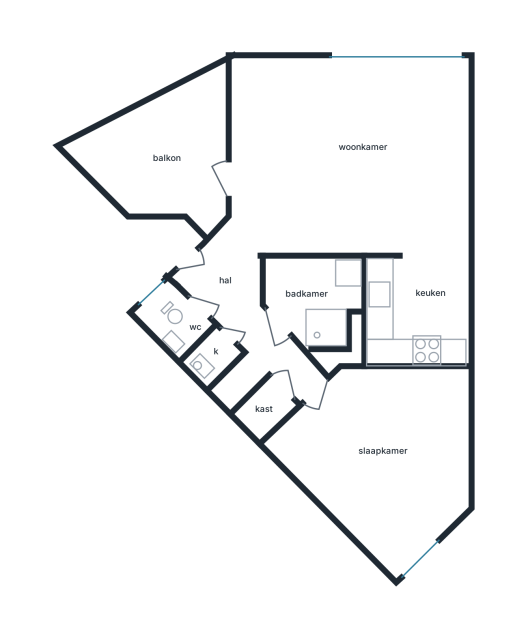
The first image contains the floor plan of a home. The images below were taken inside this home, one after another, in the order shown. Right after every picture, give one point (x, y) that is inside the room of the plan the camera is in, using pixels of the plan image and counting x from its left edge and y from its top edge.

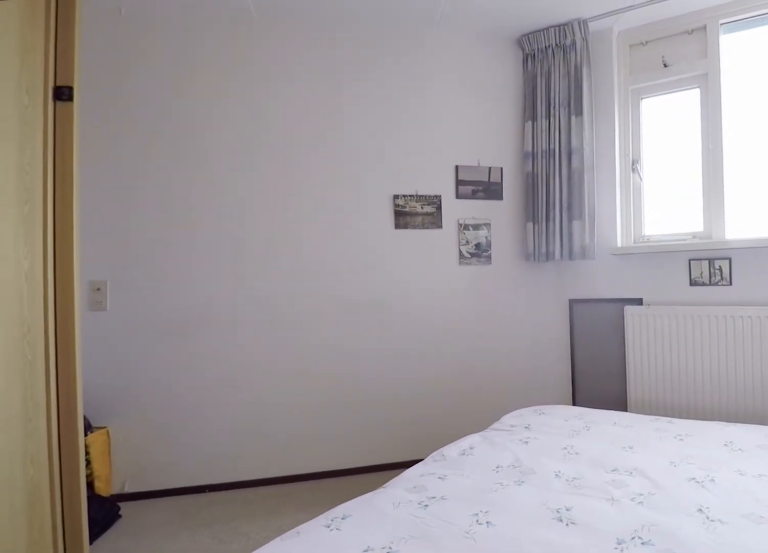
(383, 454)
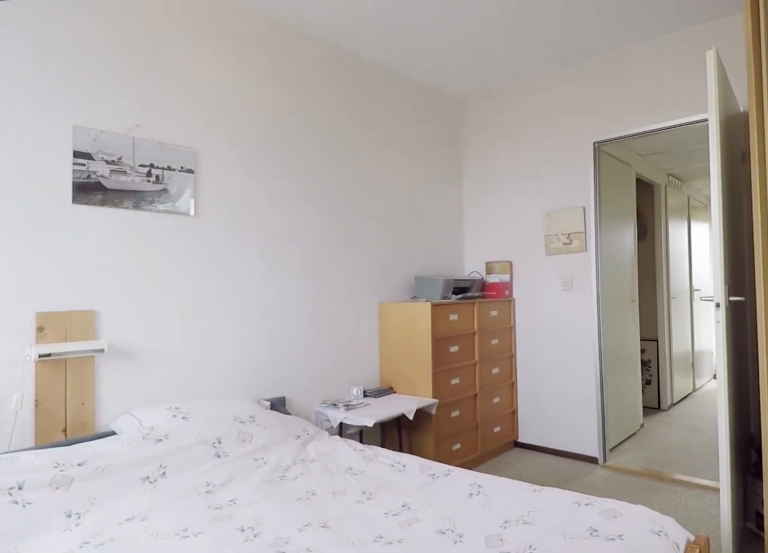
(383, 454)
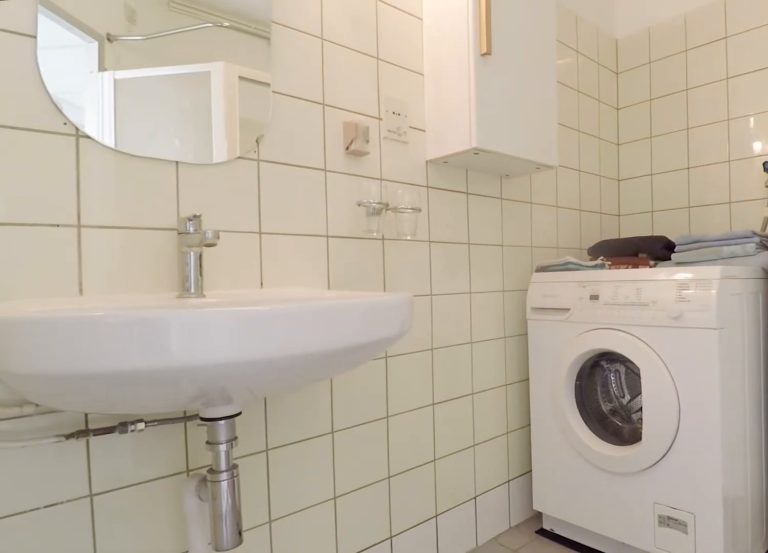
(326, 296)
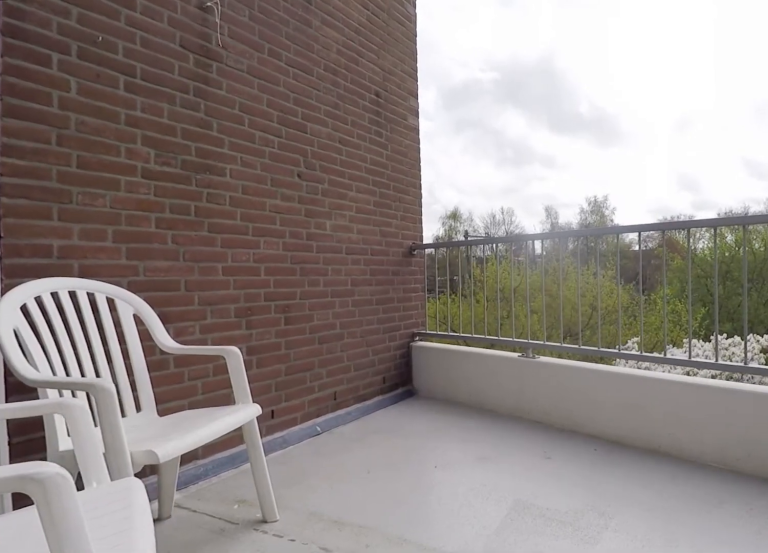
(164, 154)
